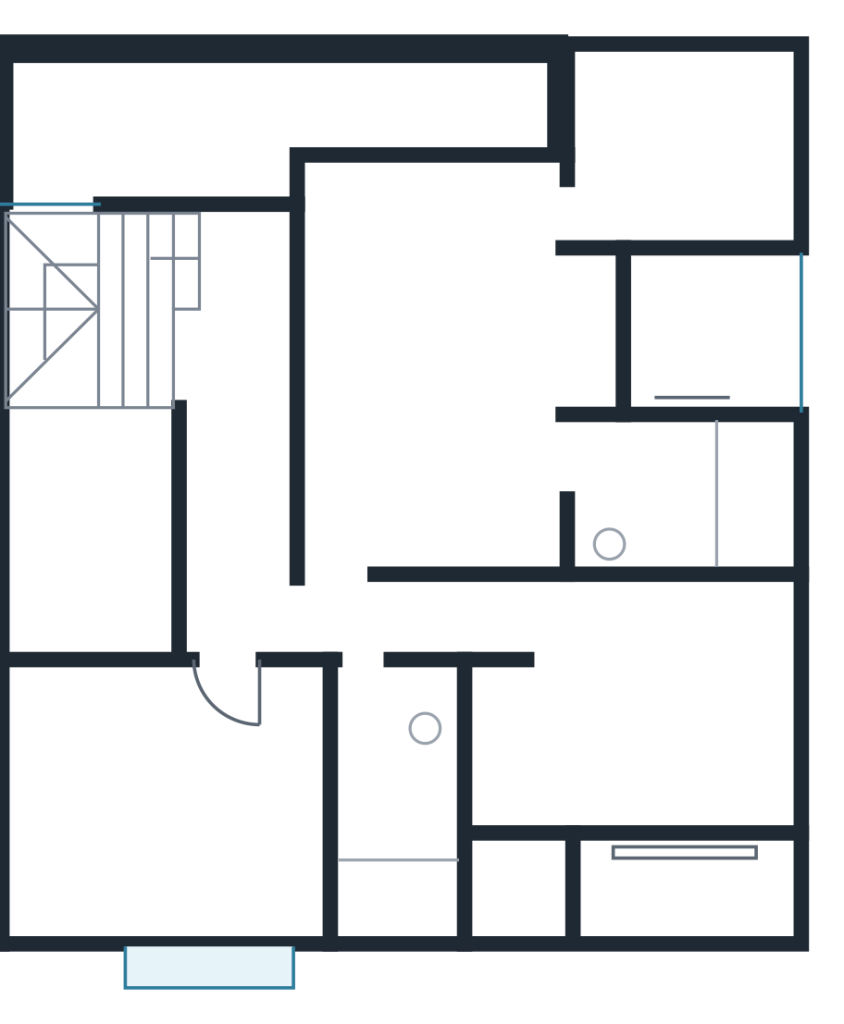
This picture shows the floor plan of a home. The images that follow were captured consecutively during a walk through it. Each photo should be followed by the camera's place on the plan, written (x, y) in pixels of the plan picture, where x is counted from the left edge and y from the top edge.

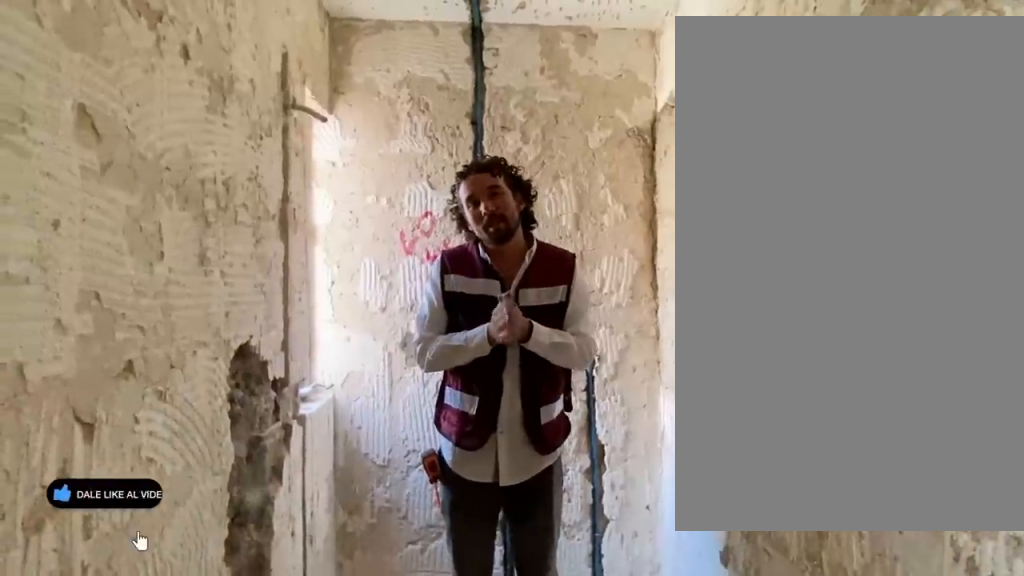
(370, 678)
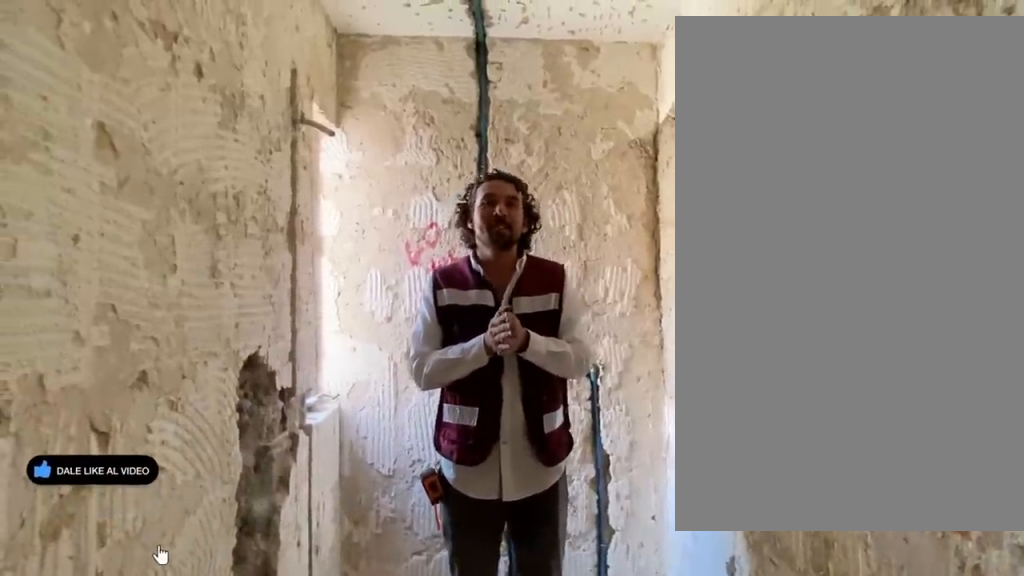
(368, 676)
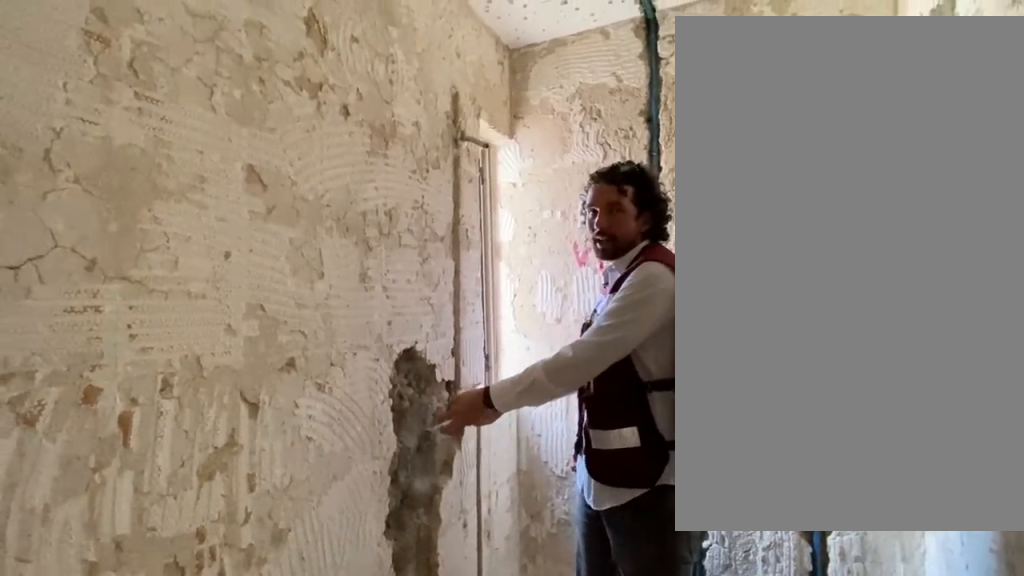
(369, 676)
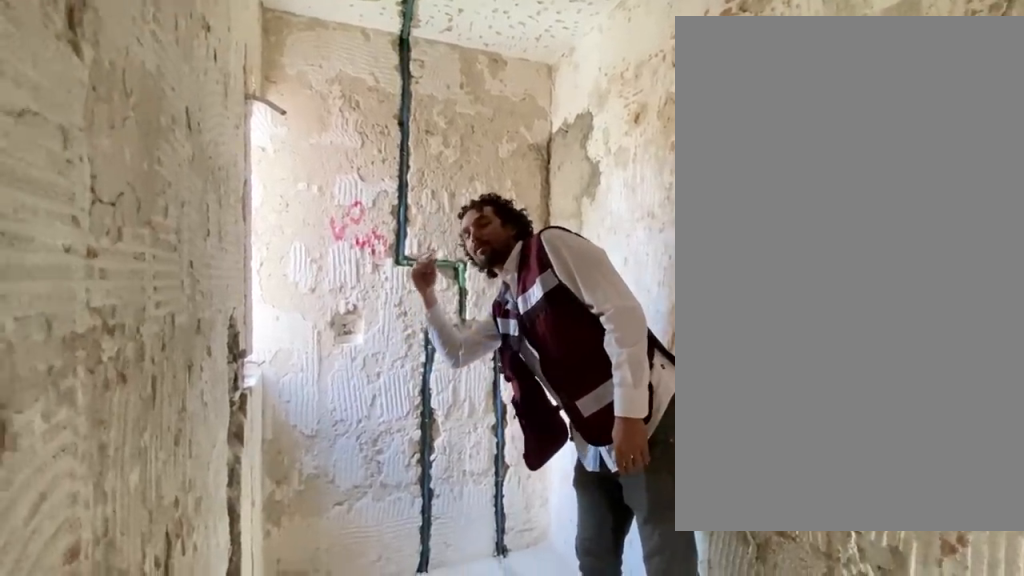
(375, 699)
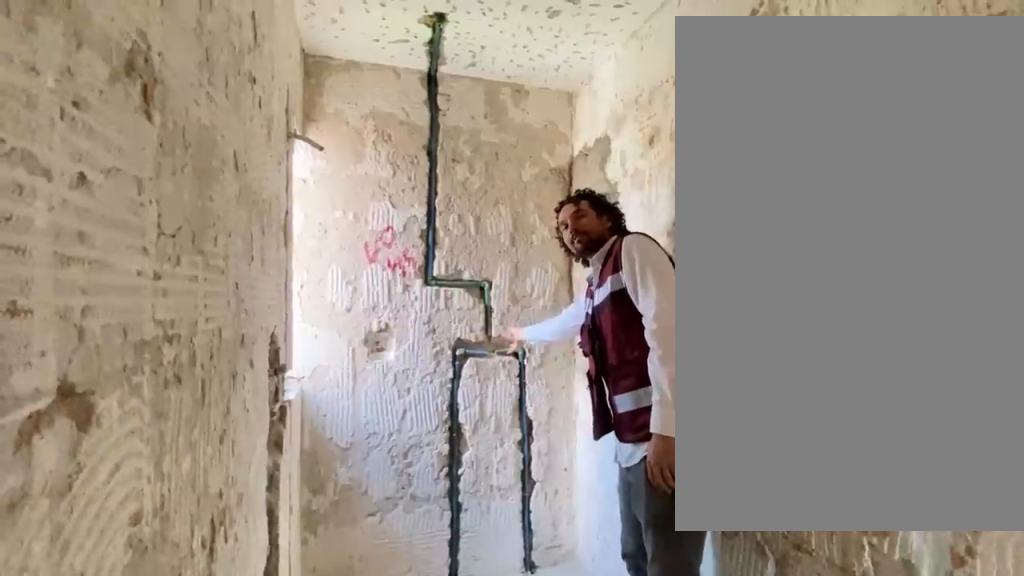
(375, 702)
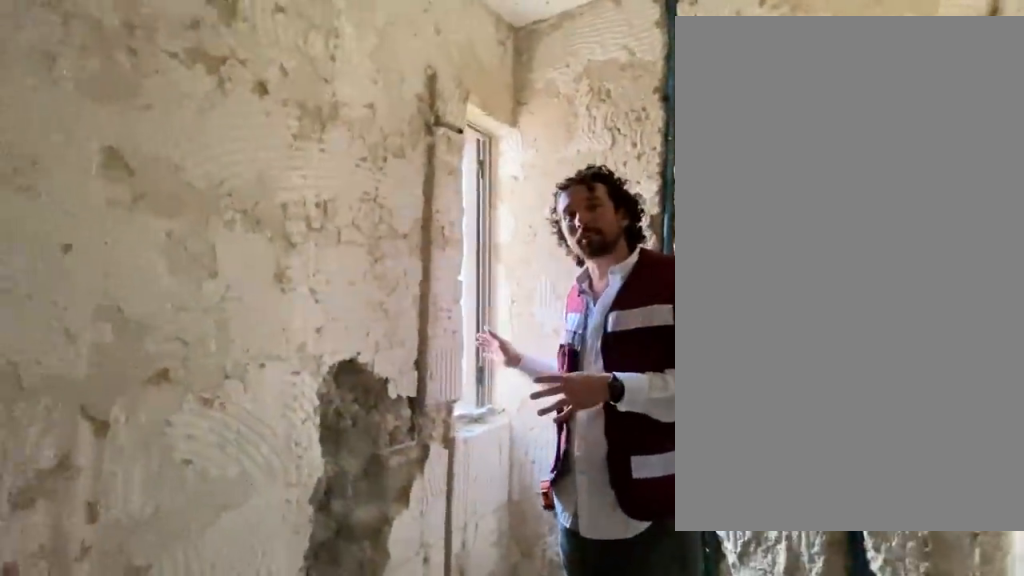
(376, 790)
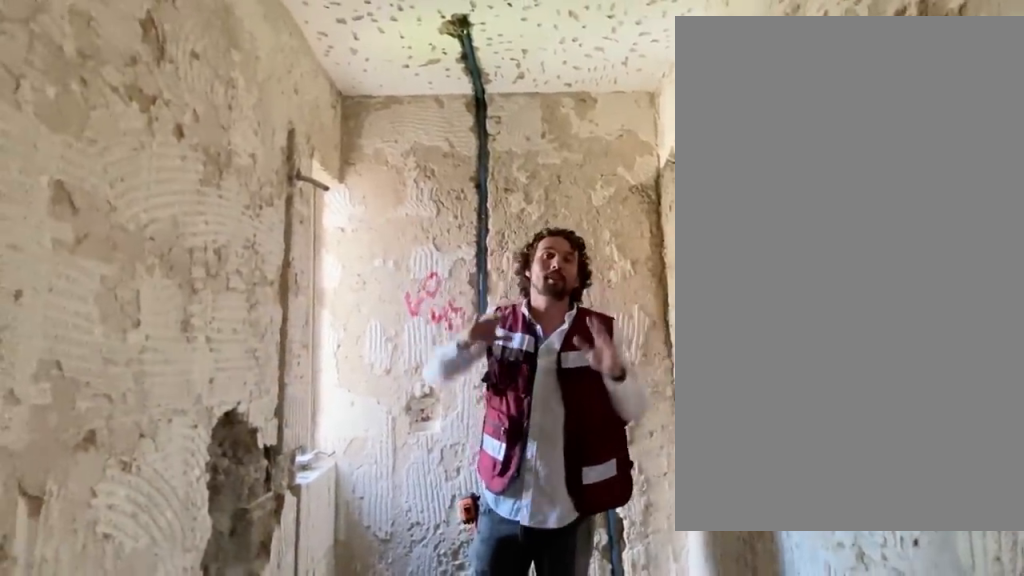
(382, 798)
